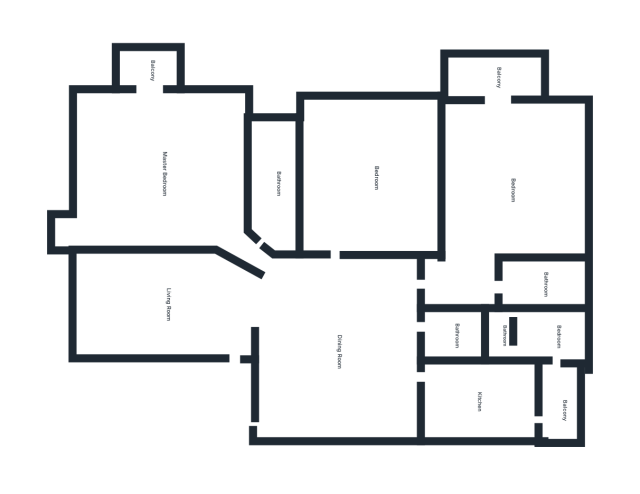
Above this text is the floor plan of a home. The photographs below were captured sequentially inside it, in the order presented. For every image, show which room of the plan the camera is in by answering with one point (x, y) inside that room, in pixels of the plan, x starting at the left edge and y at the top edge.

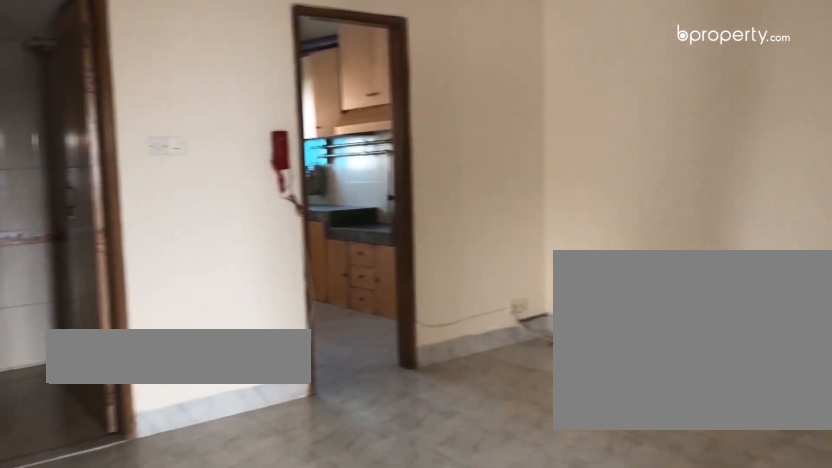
(342, 332)
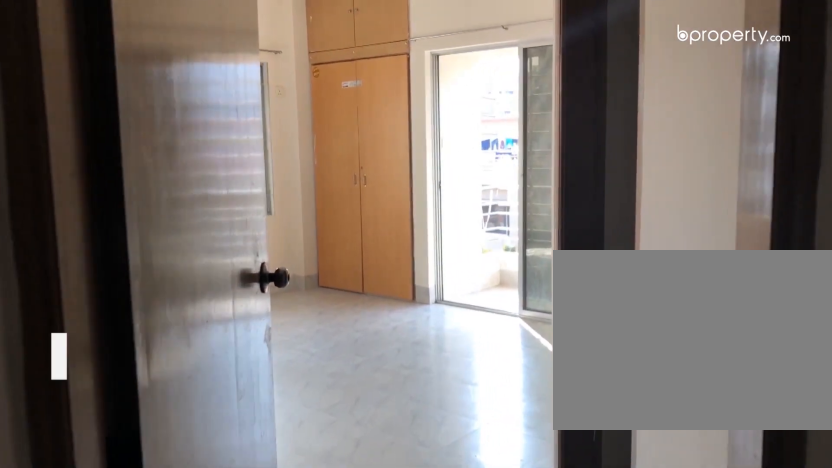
(155, 168)
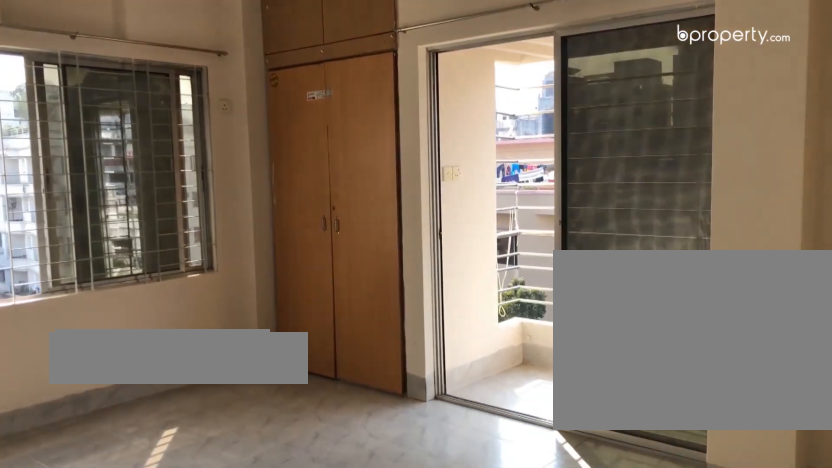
(155, 168)
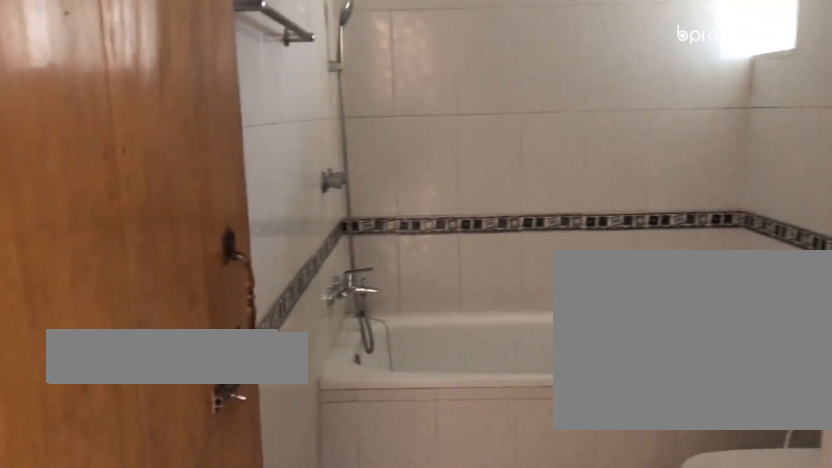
(282, 182)
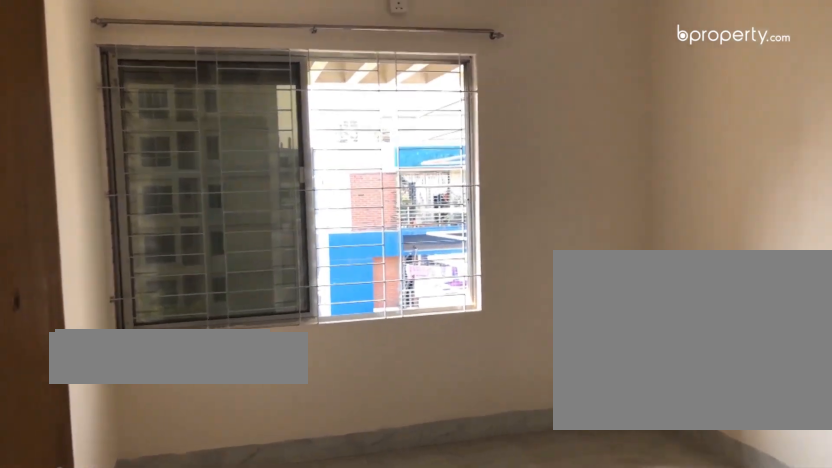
(365, 173)
